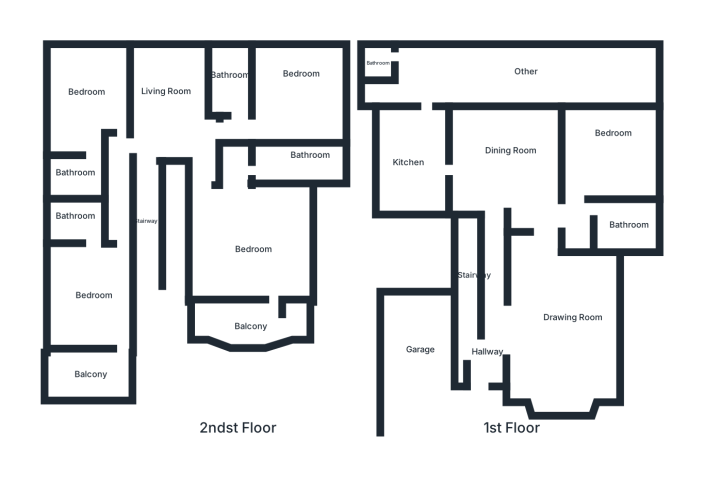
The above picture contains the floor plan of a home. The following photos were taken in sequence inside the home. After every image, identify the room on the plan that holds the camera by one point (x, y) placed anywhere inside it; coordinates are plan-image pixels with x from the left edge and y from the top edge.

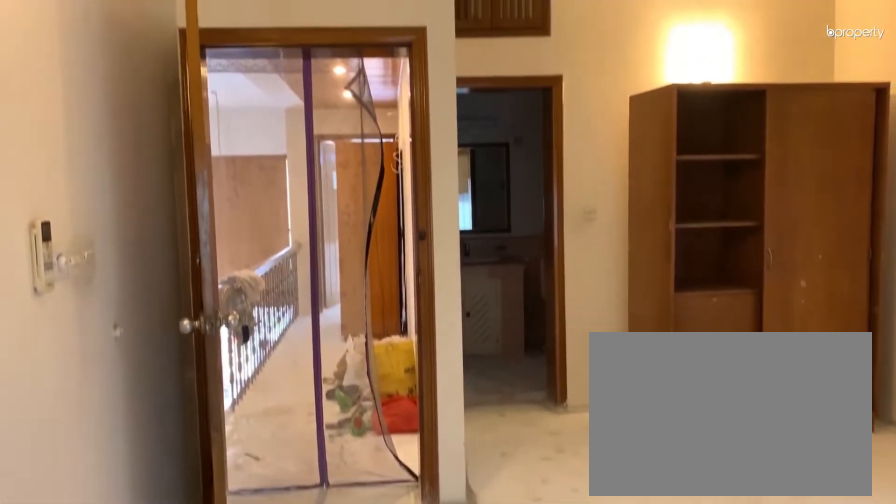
(85, 92)
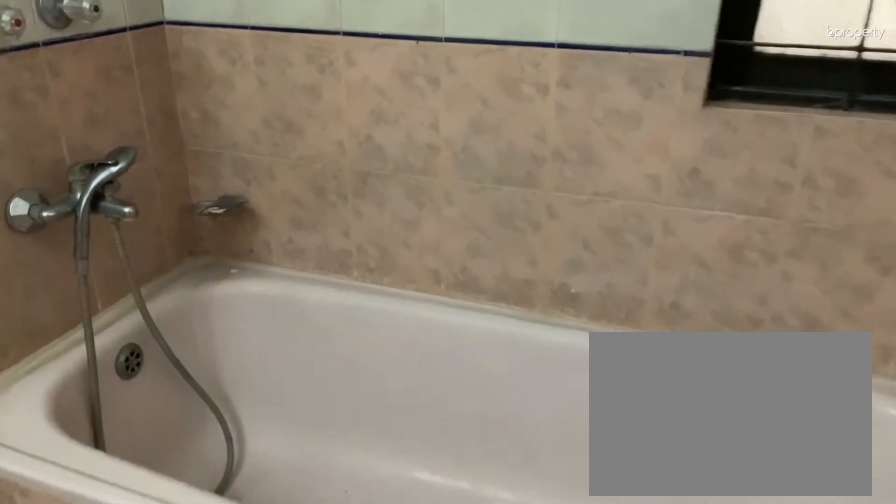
(70, 182)
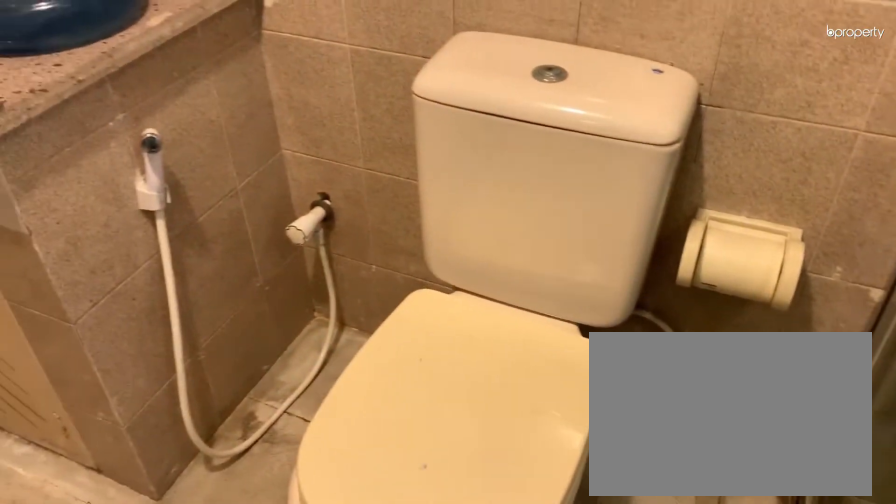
(232, 78)
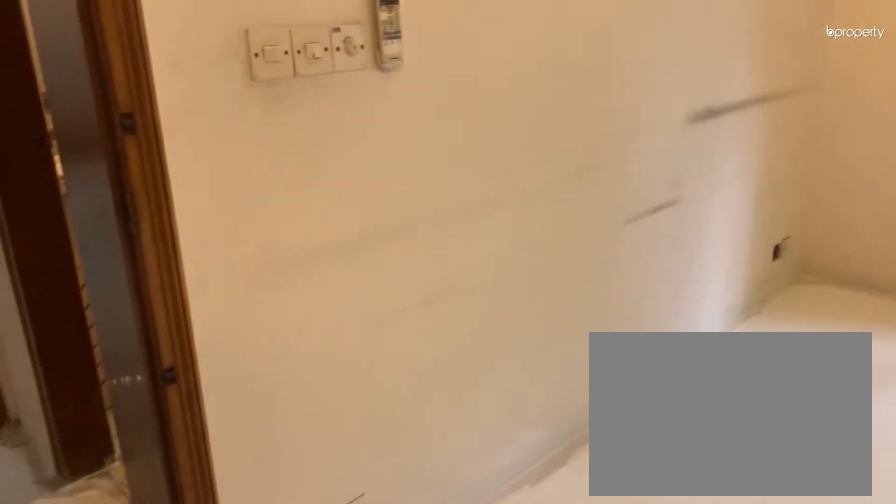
(300, 84)
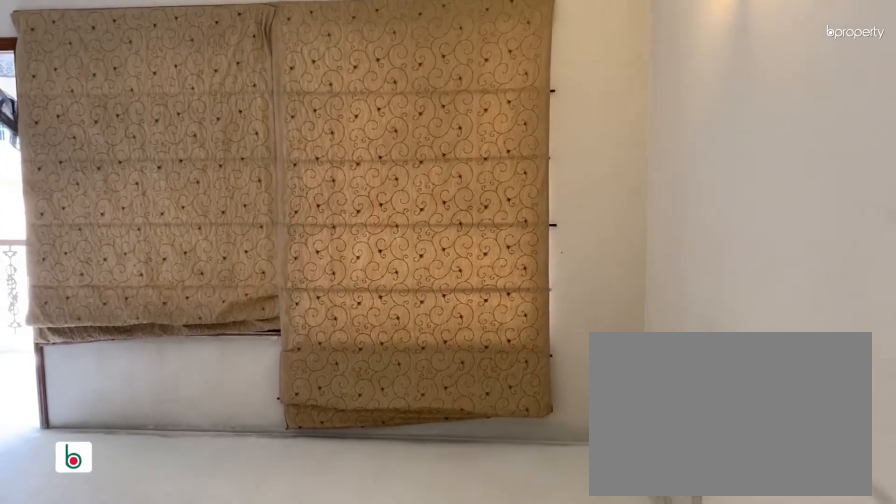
(243, 251)
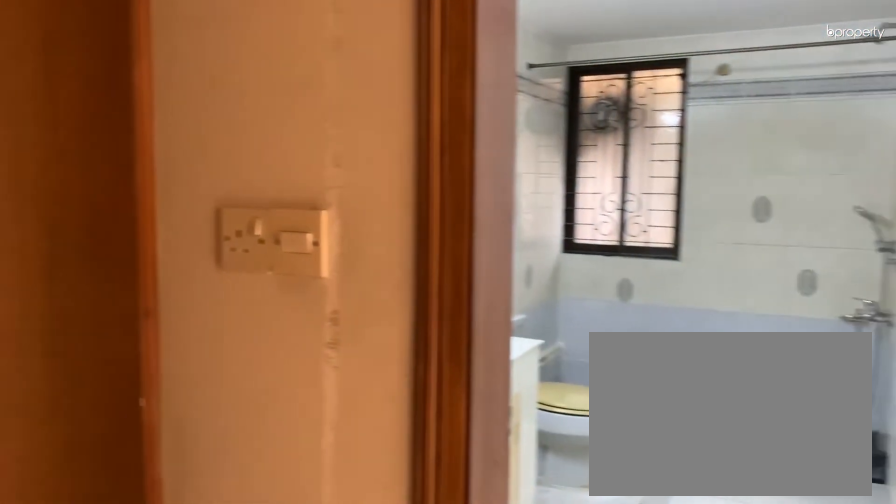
(235, 168)
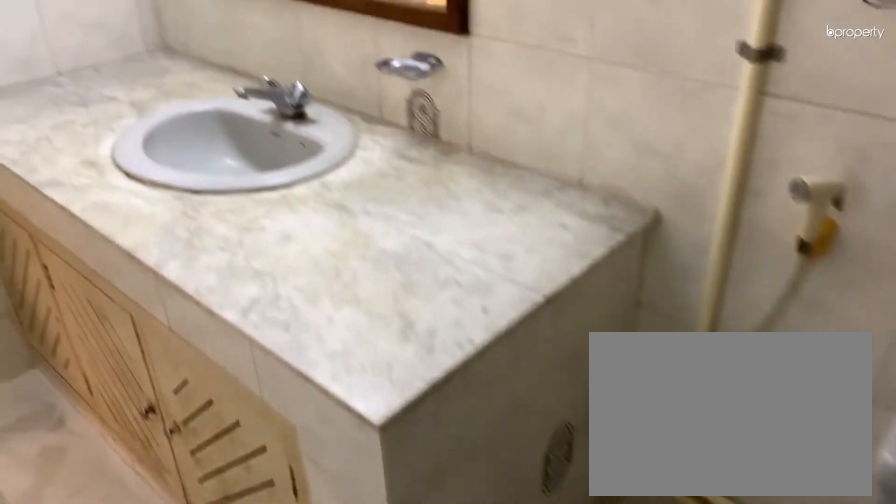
(310, 163)
